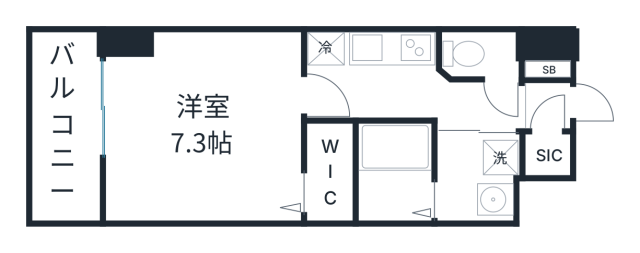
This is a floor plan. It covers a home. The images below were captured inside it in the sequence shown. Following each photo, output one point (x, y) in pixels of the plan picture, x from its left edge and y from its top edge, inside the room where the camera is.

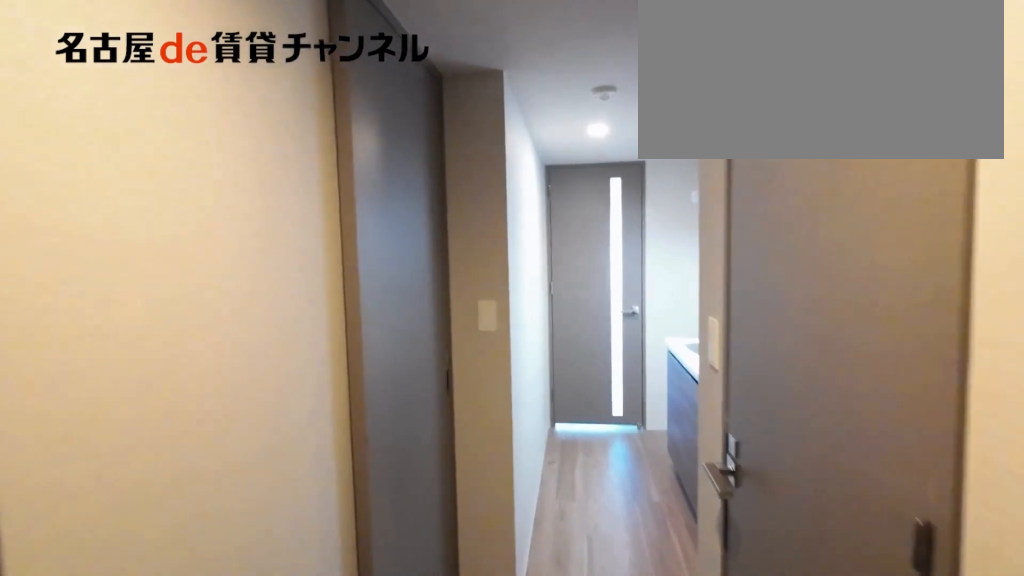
(547, 106)
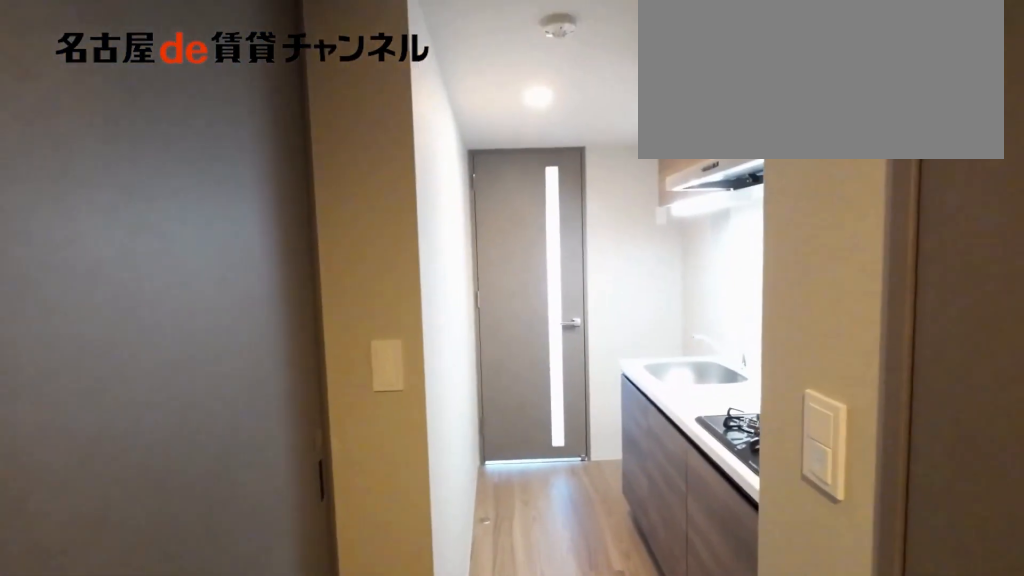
(411, 96)
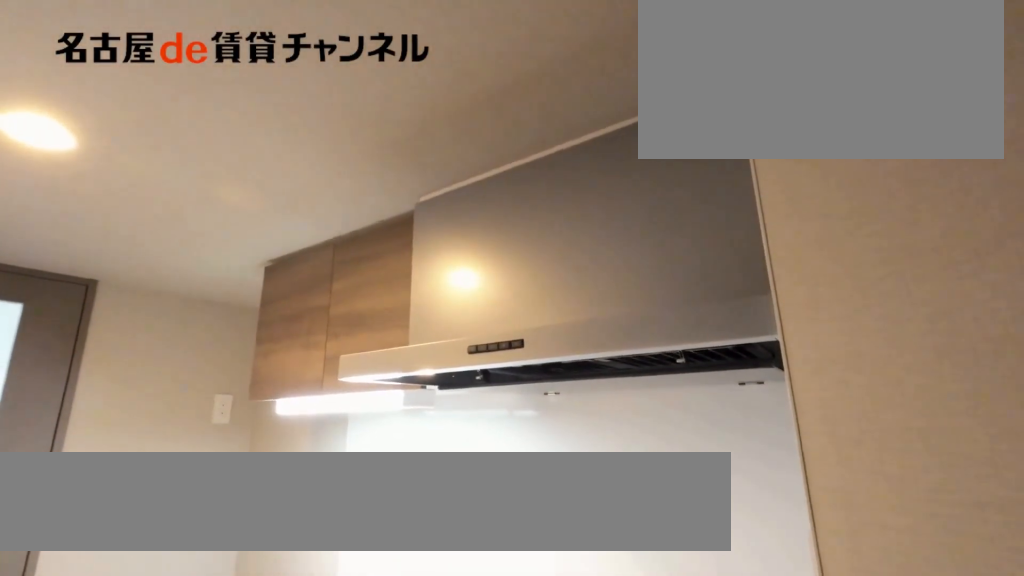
(371, 48)
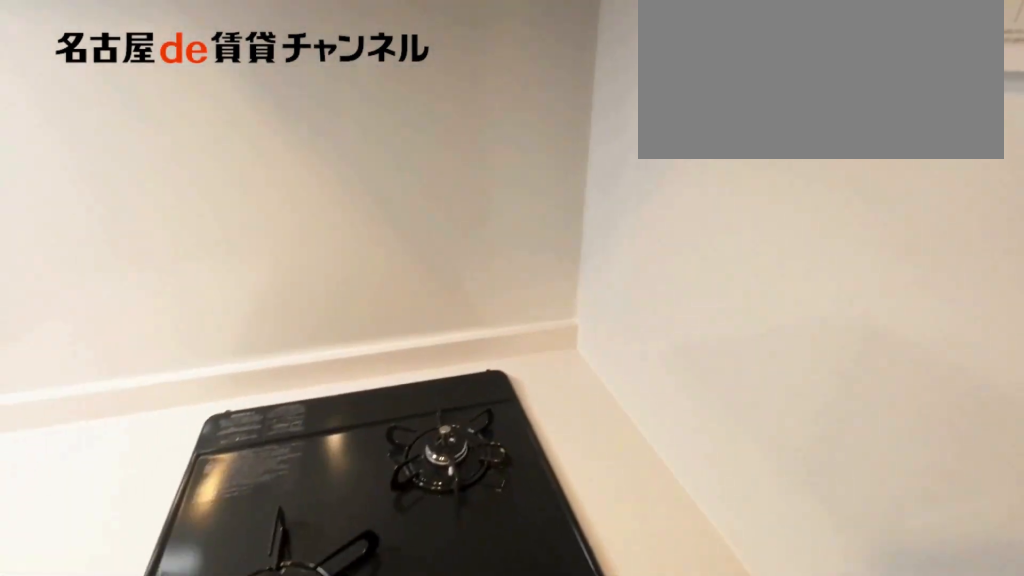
(371, 48)
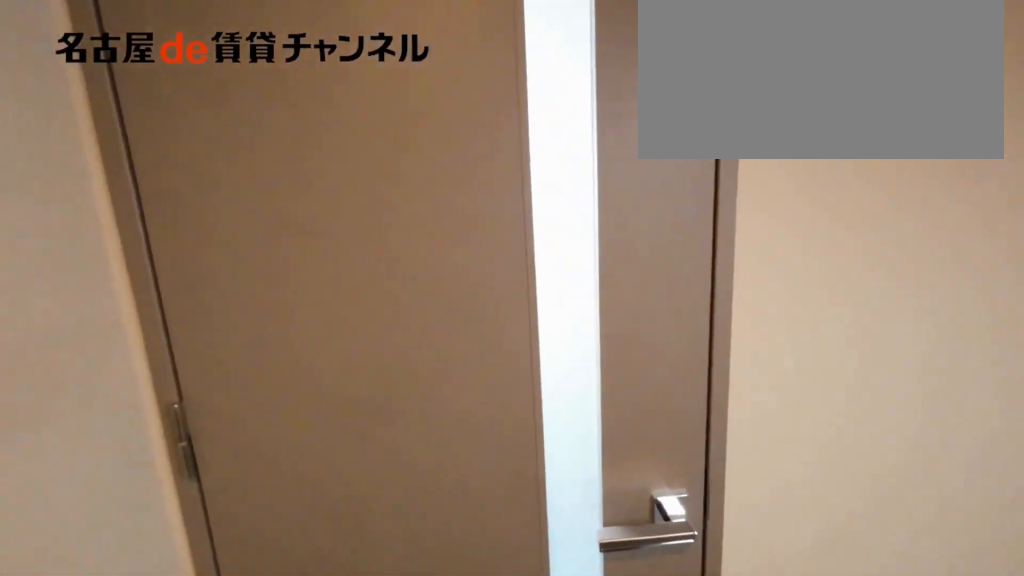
(410, 96)
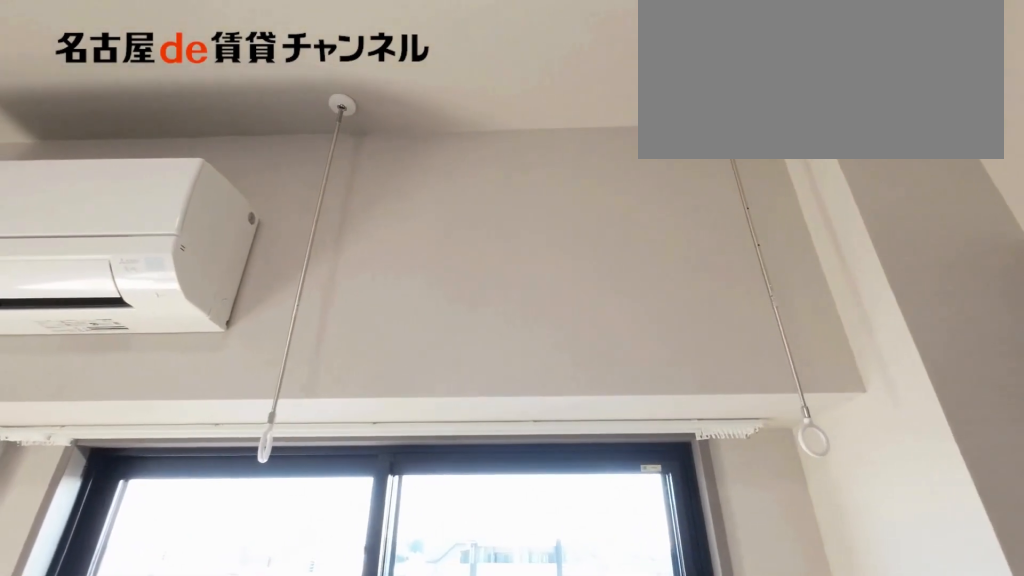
(205, 129)
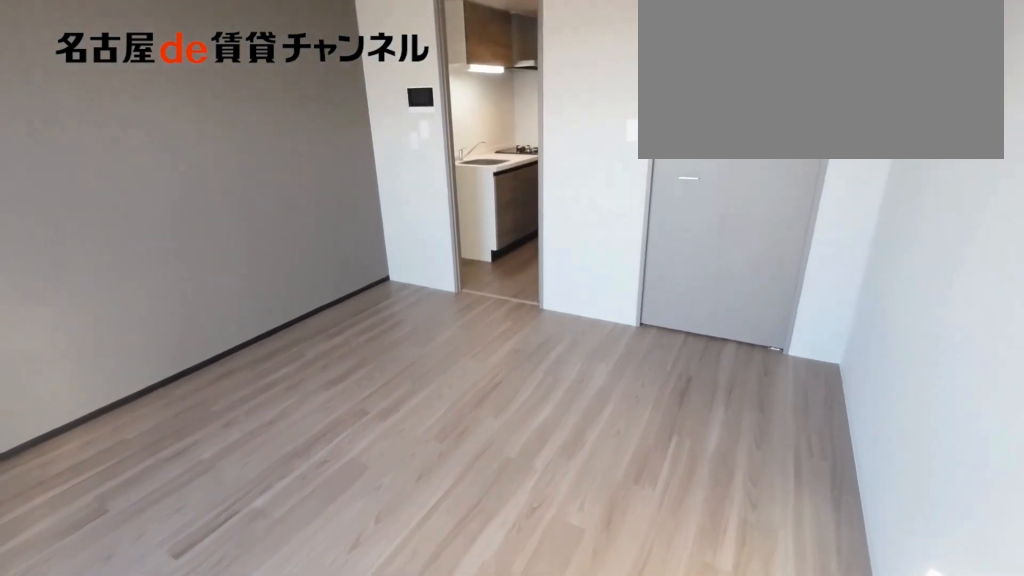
(205, 129)
